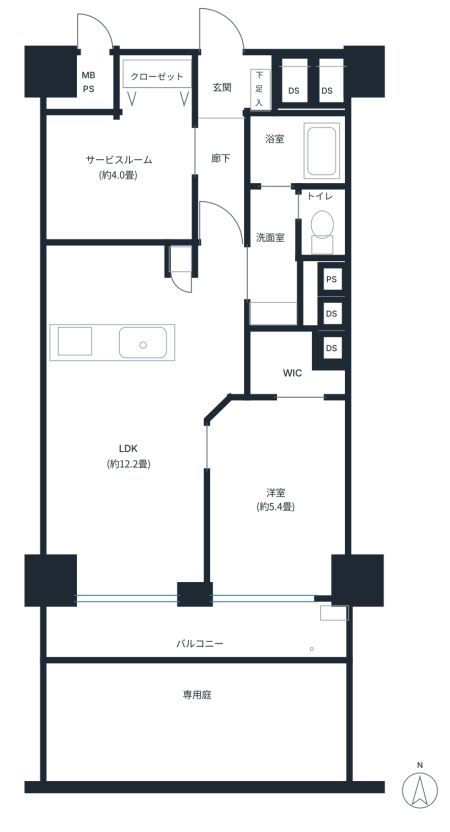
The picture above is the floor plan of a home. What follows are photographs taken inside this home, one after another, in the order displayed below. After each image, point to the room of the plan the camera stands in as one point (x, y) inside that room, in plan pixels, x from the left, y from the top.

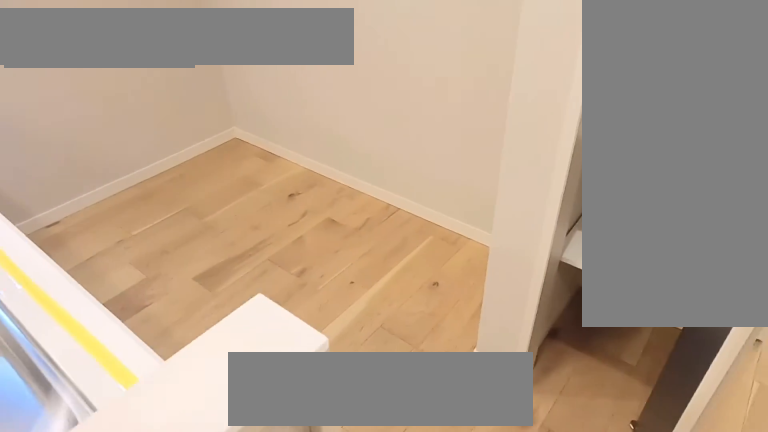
(119, 285)
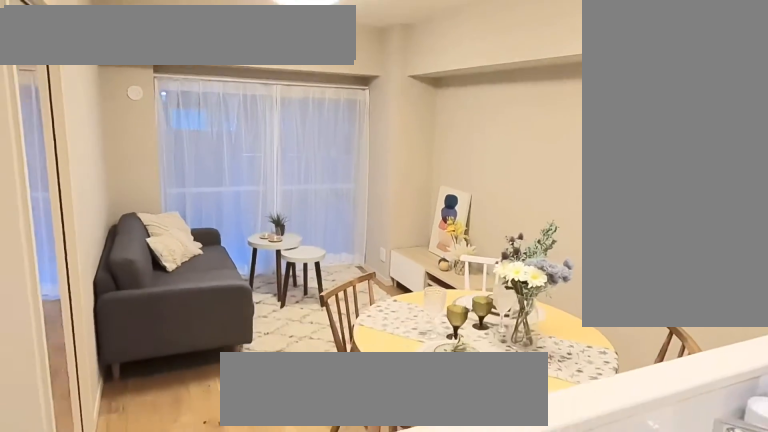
(132, 465)
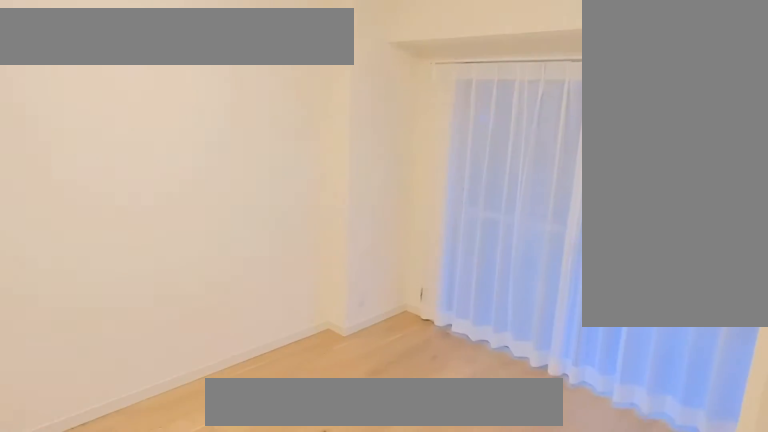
(286, 495)
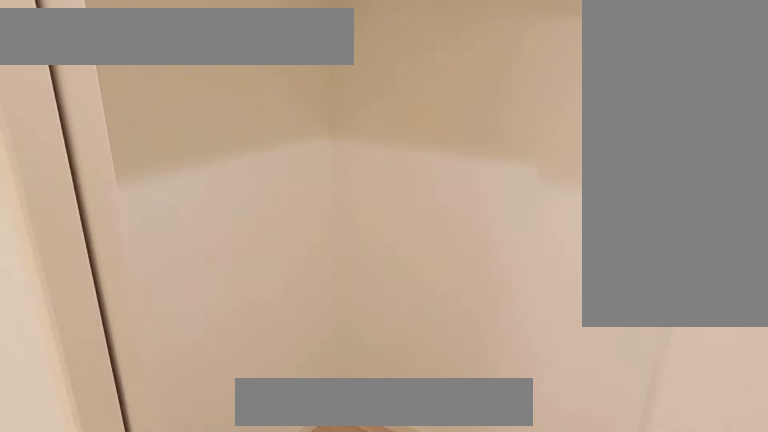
(285, 495)
